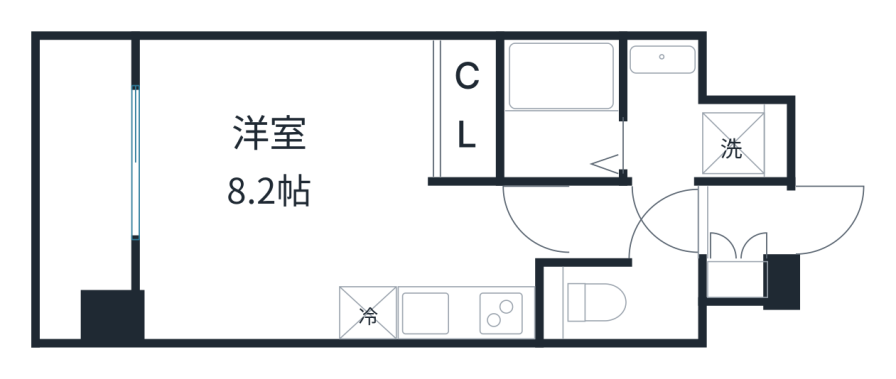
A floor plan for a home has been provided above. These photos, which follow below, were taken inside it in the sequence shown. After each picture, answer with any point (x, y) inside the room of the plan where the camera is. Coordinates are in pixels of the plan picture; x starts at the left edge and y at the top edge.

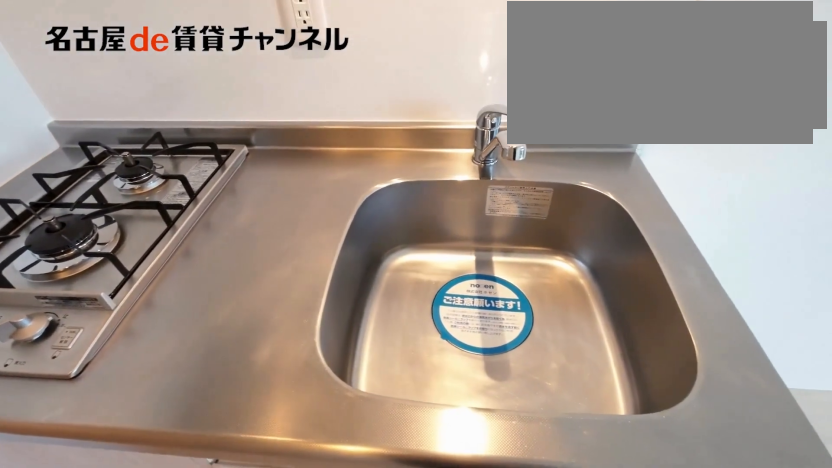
(466, 312)
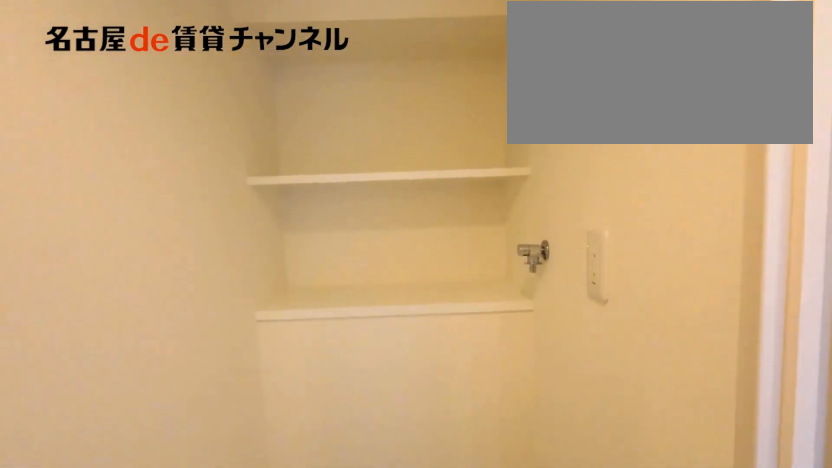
(694, 121)
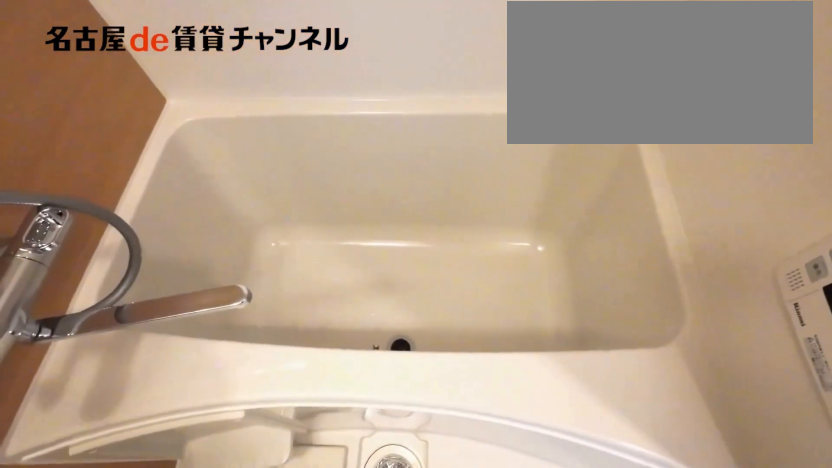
(561, 108)
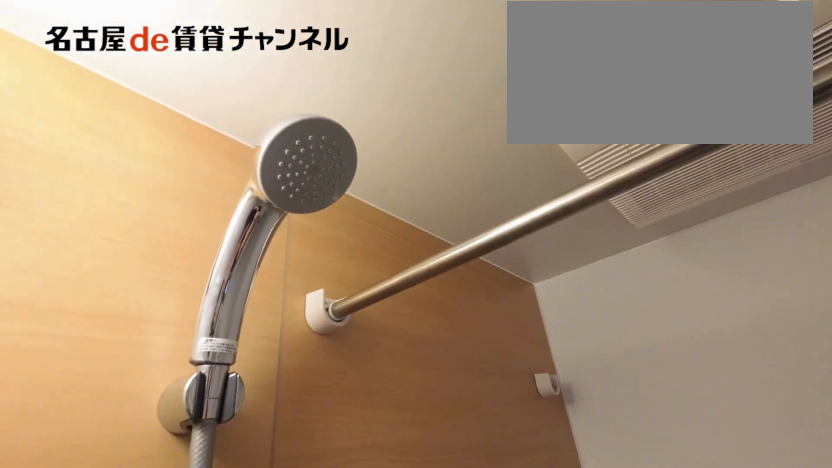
(561, 108)
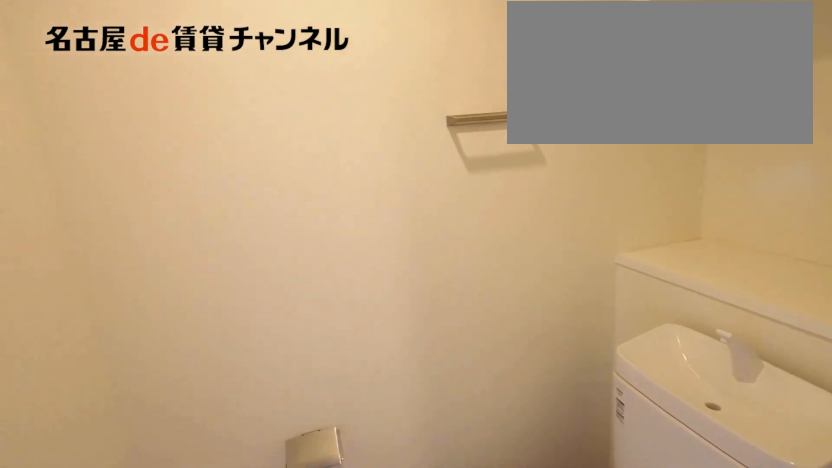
(621, 303)
